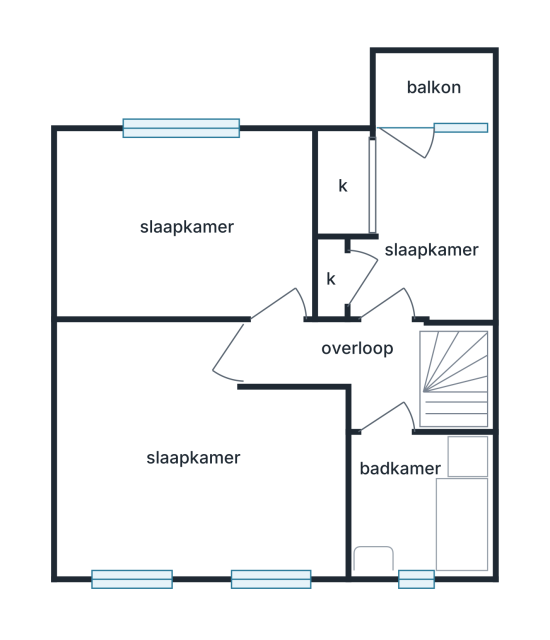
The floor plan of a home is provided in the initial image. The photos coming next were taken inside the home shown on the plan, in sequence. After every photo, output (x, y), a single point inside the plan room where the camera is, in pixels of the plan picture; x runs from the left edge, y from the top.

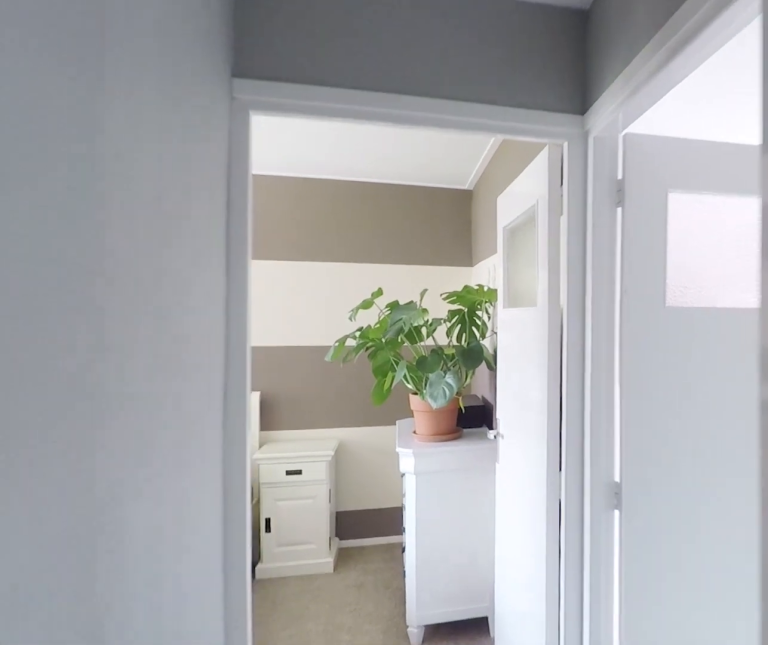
(364, 367)
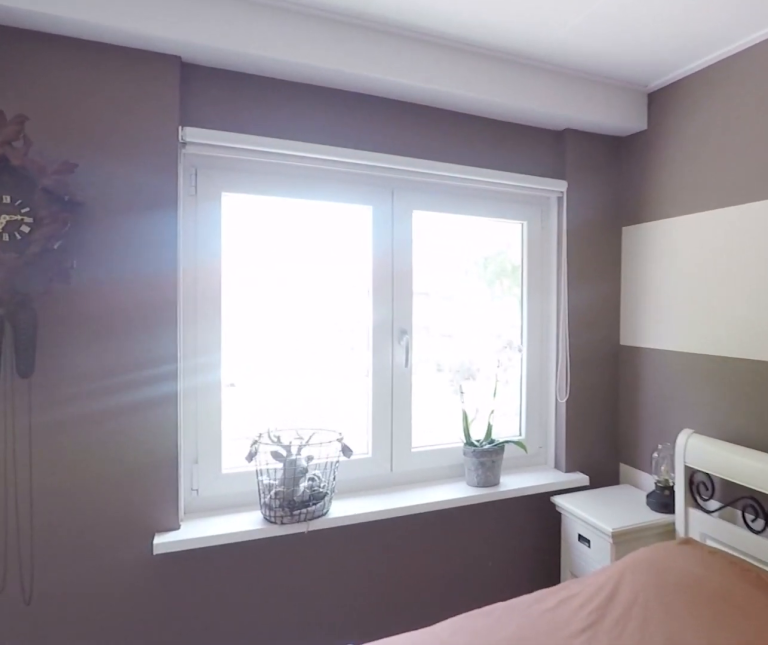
(281, 485)
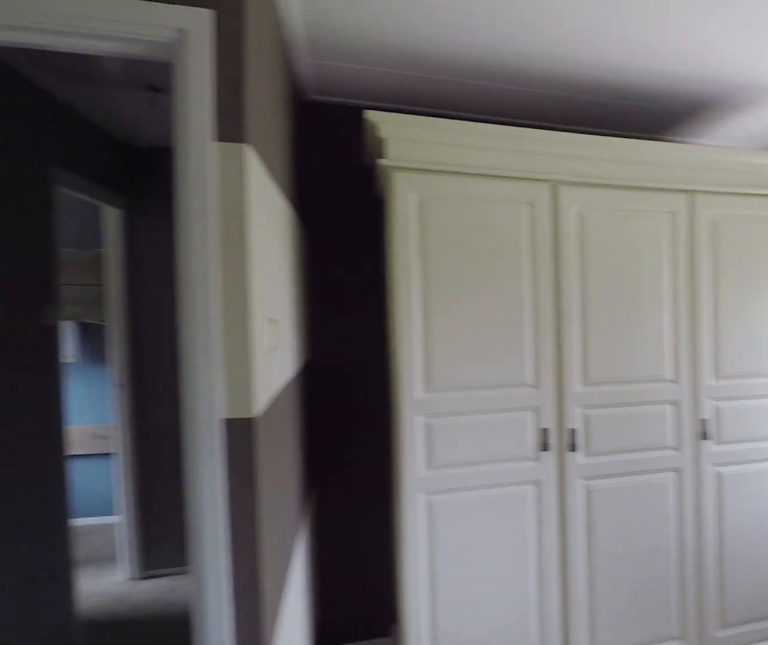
(281, 485)
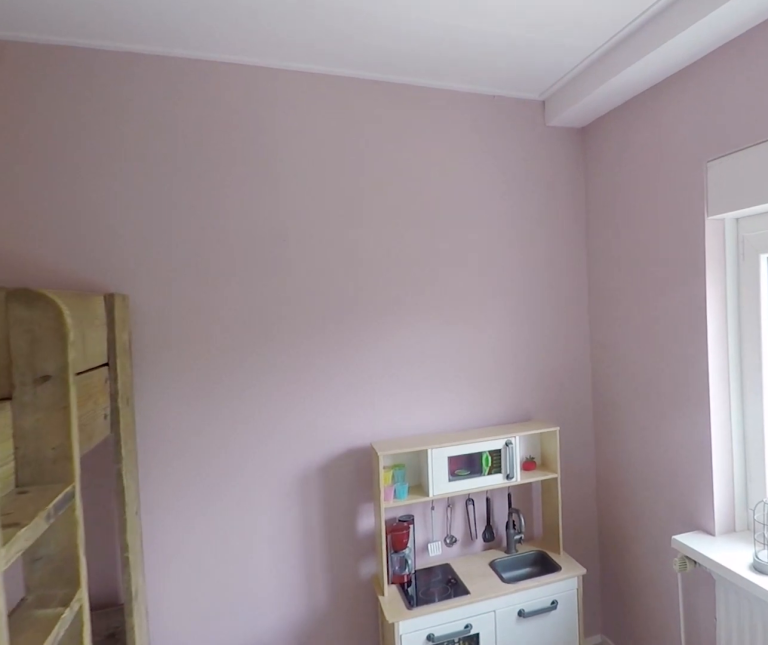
(304, 231)
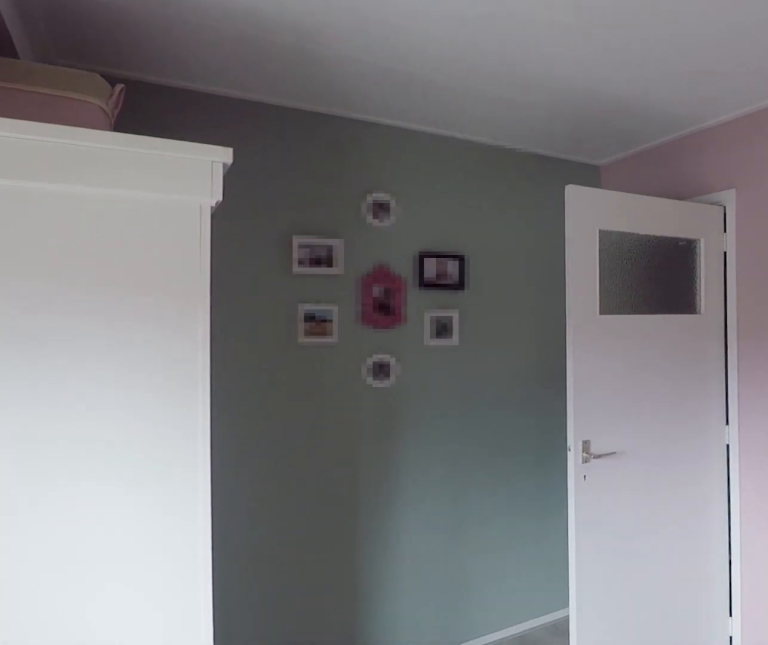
(304, 231)
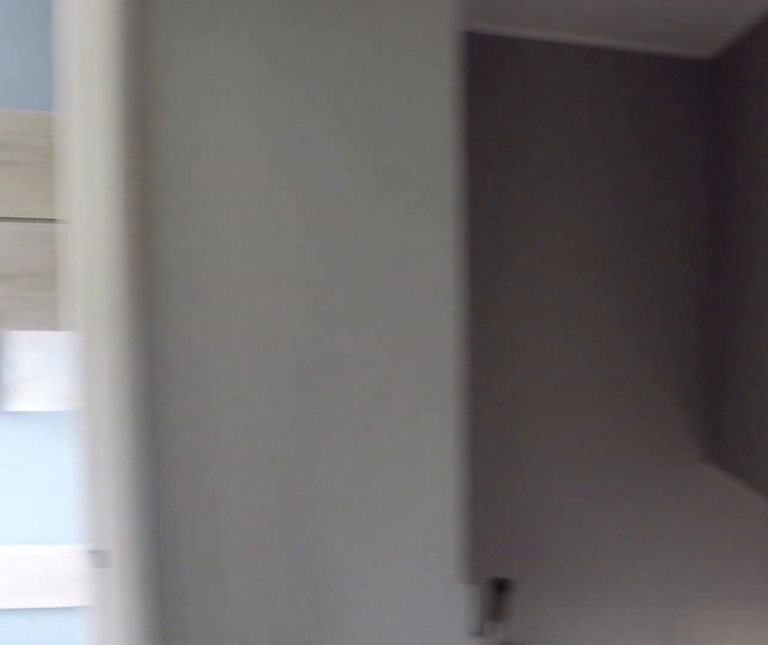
(364, 367)
